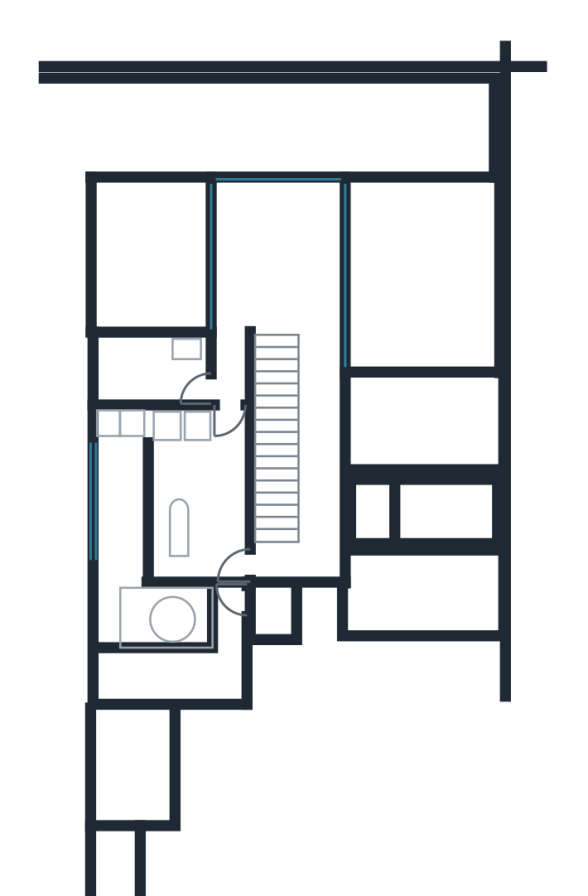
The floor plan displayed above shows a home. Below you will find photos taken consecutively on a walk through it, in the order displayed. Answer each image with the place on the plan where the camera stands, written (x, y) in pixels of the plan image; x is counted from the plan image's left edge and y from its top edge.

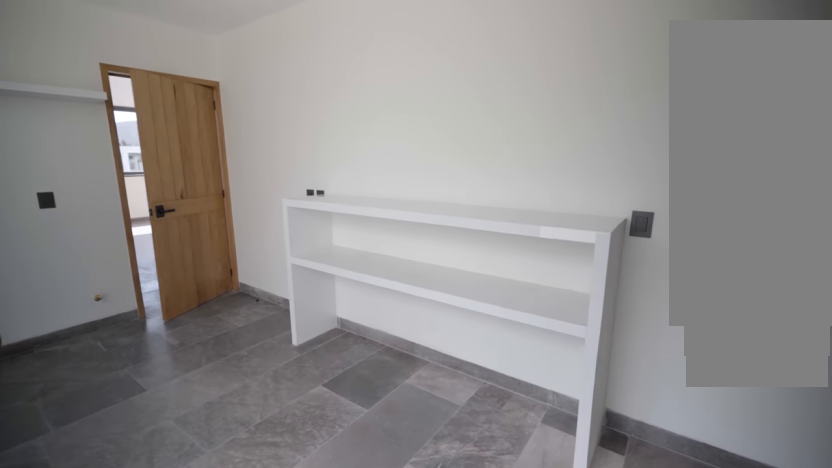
(201, 538)
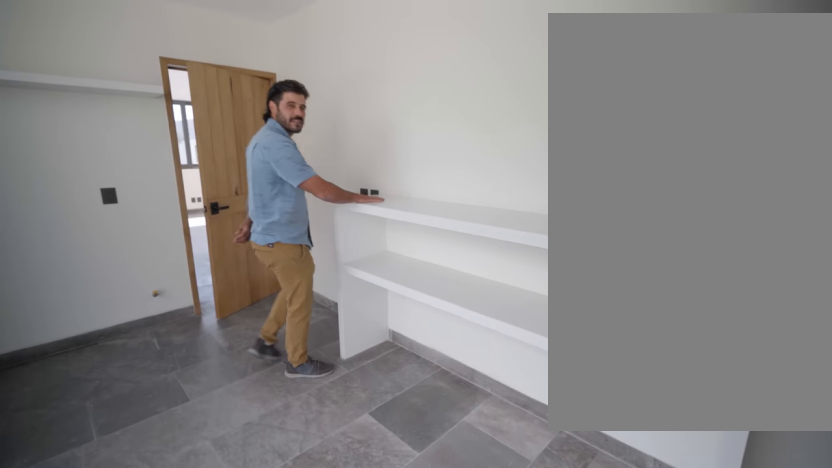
(213, 533)
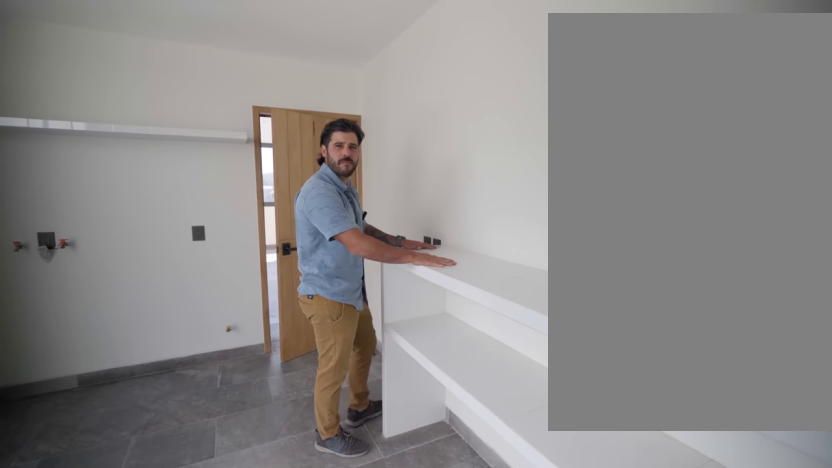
(217, 519)
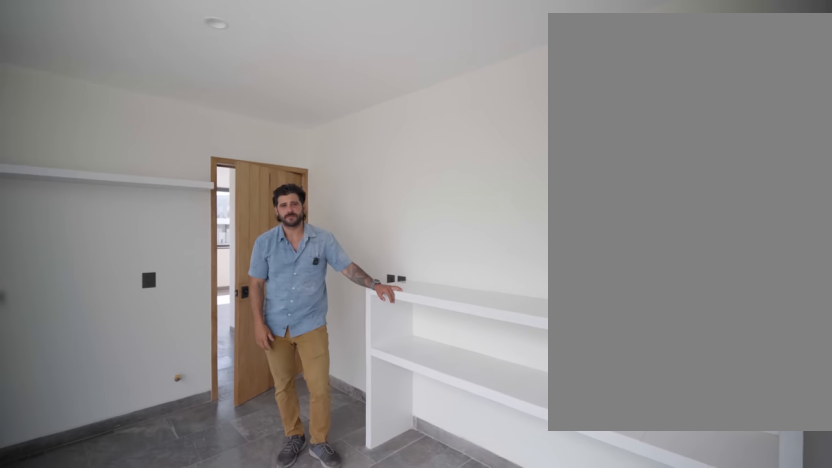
(216, 519)
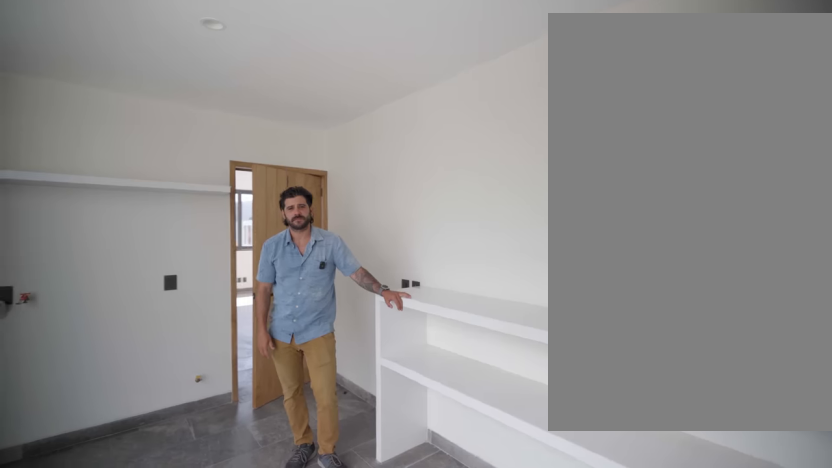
(216, 518)
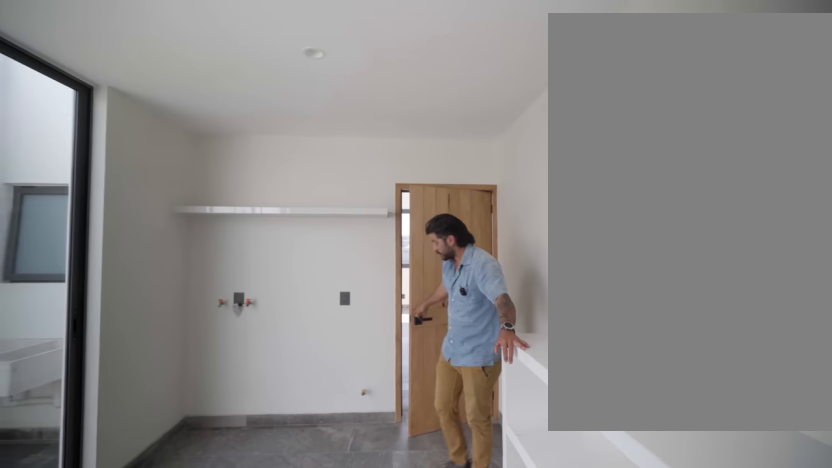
(217, 519)
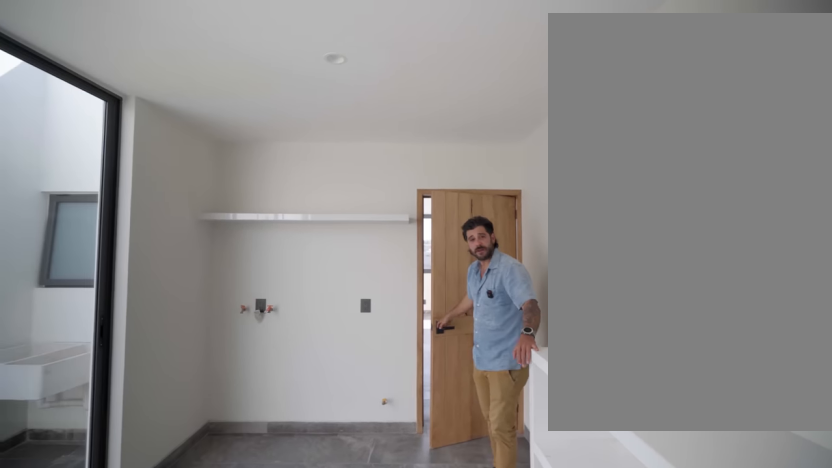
(217, 519)
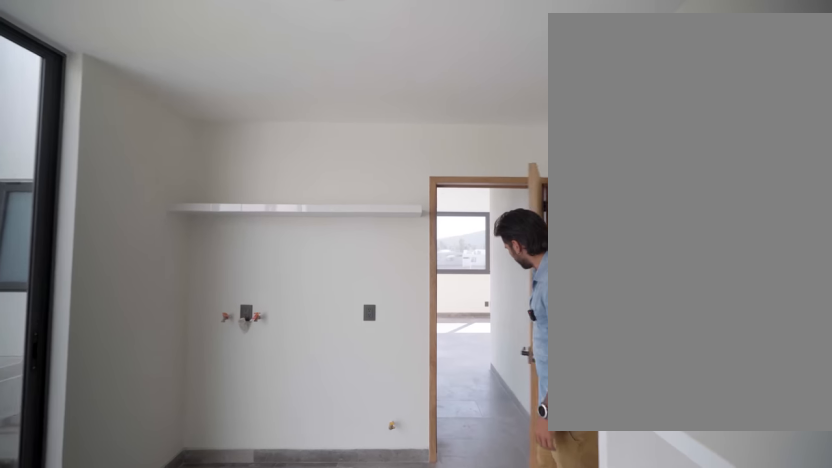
(218, 515)
